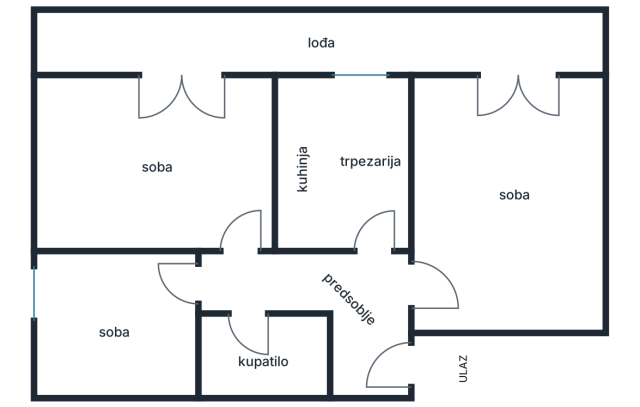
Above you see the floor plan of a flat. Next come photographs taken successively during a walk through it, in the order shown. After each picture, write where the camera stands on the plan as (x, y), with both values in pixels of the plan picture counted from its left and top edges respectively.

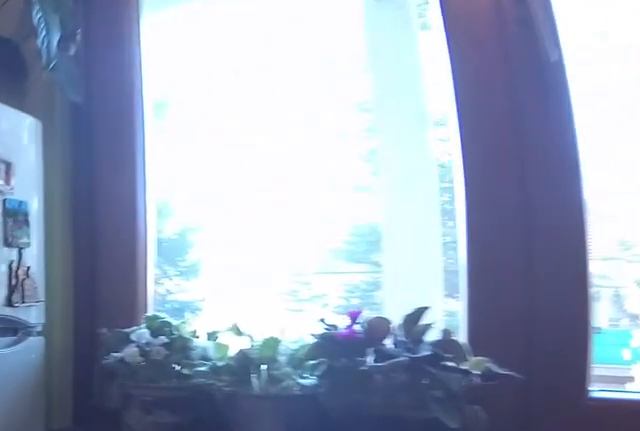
(399, 133)
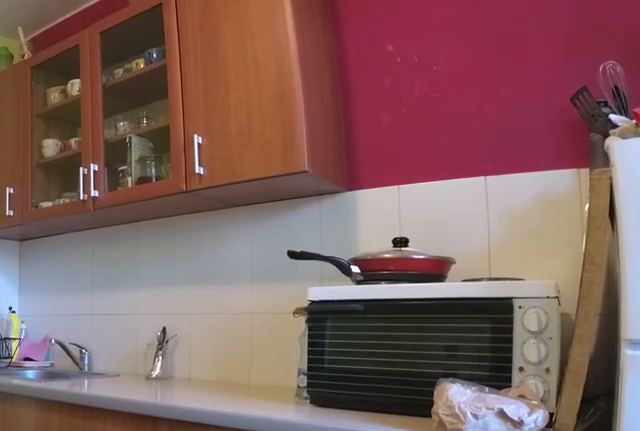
(375, 101)
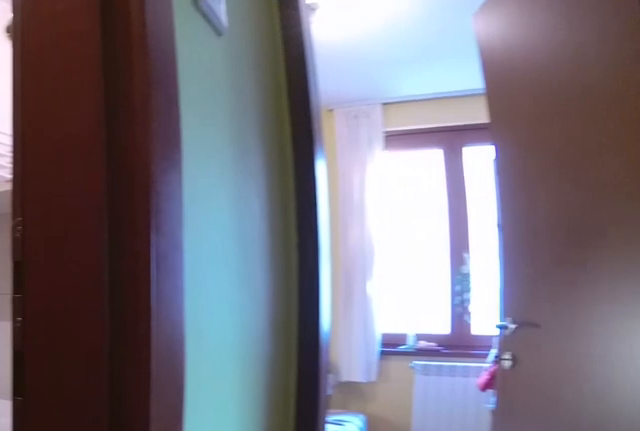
(264, 285)
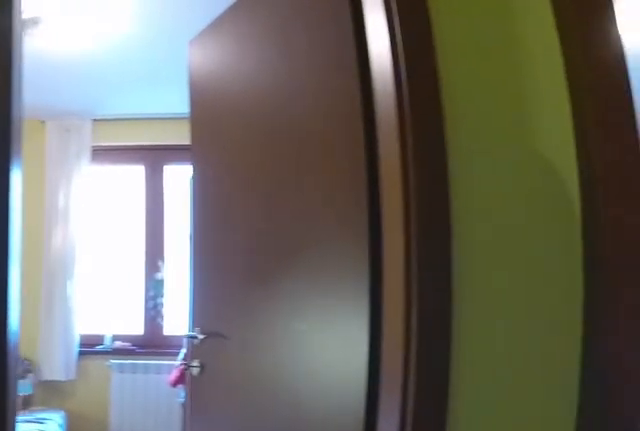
(274, 282)
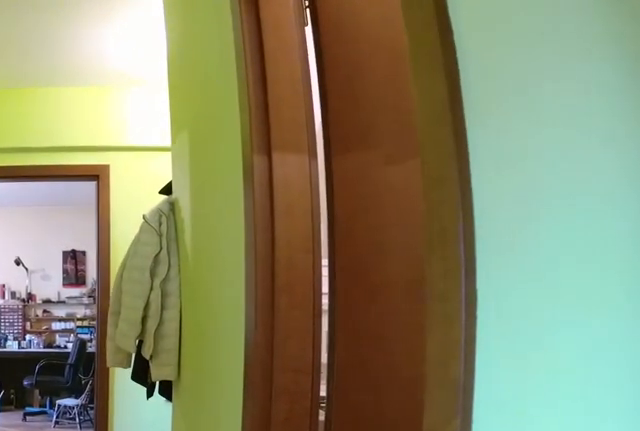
(194, 283)
